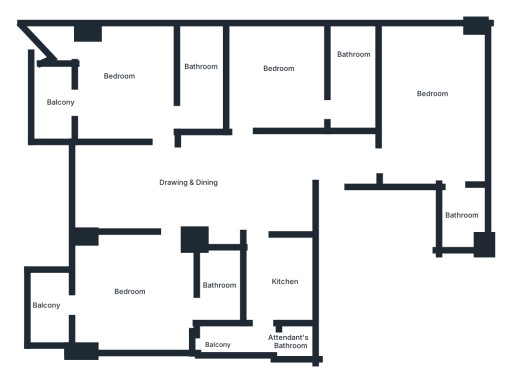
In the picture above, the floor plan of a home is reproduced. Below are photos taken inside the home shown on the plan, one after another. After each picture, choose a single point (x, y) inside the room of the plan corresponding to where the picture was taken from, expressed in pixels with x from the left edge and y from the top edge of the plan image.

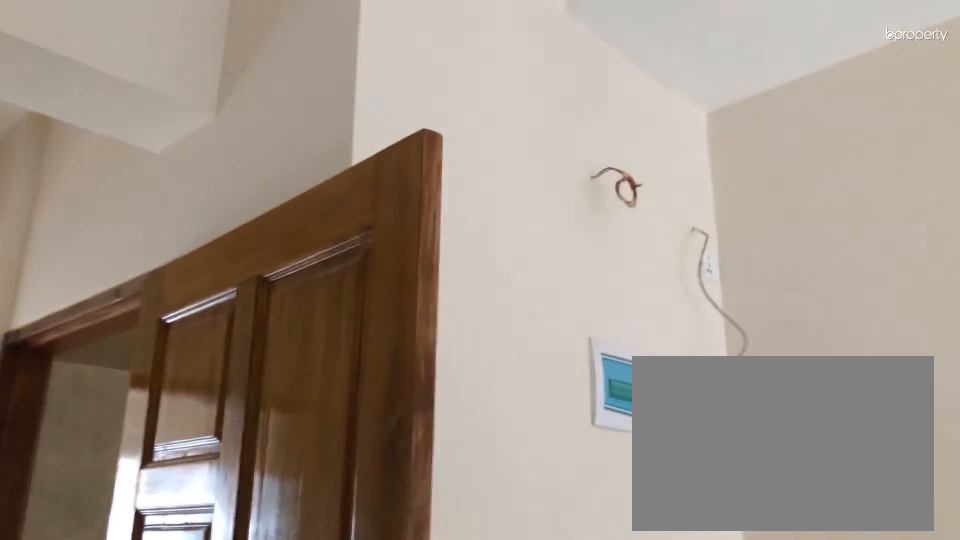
(198, 183)
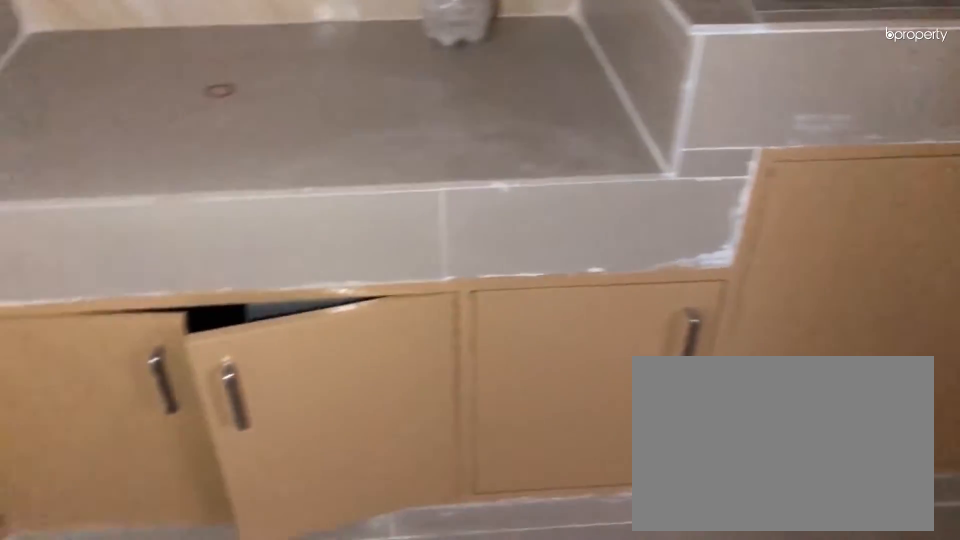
(279, 268)
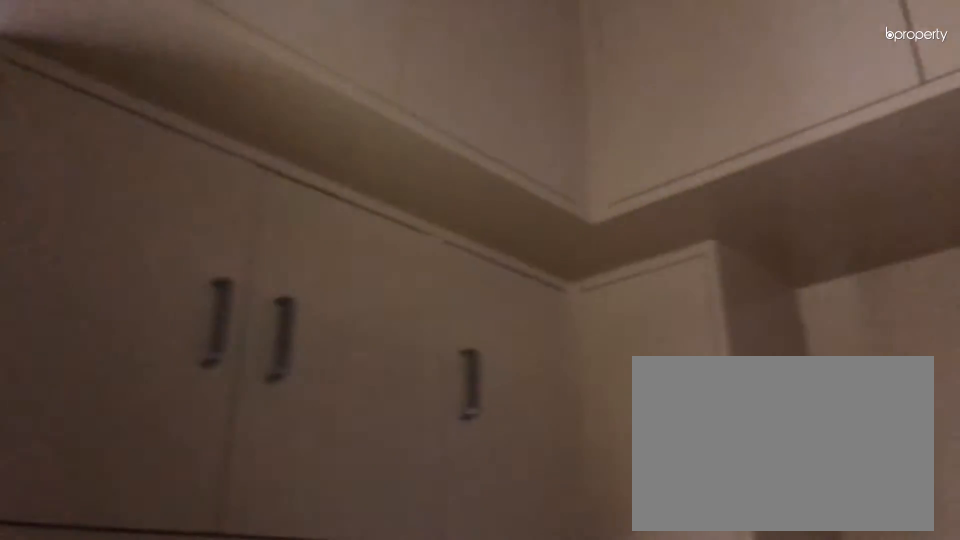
(279, 268)
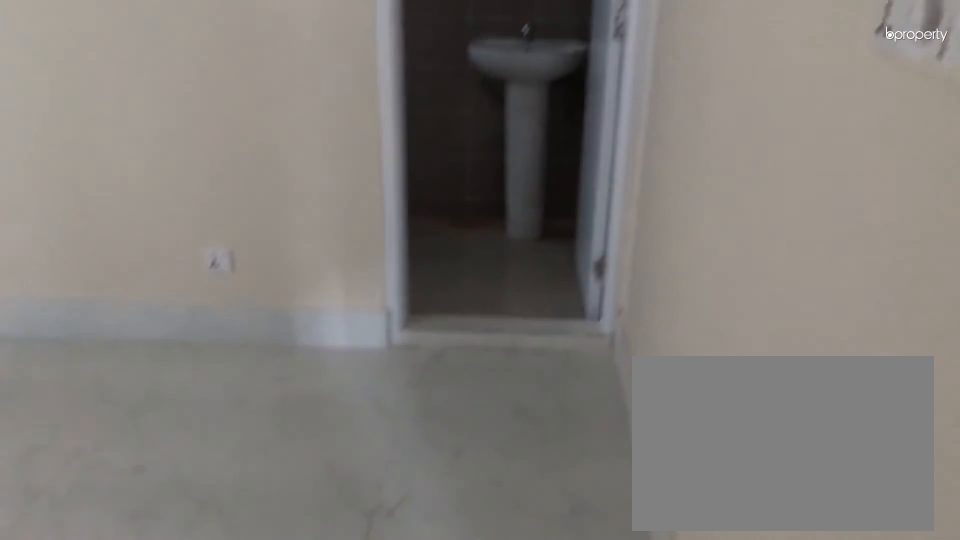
(289, 85)
